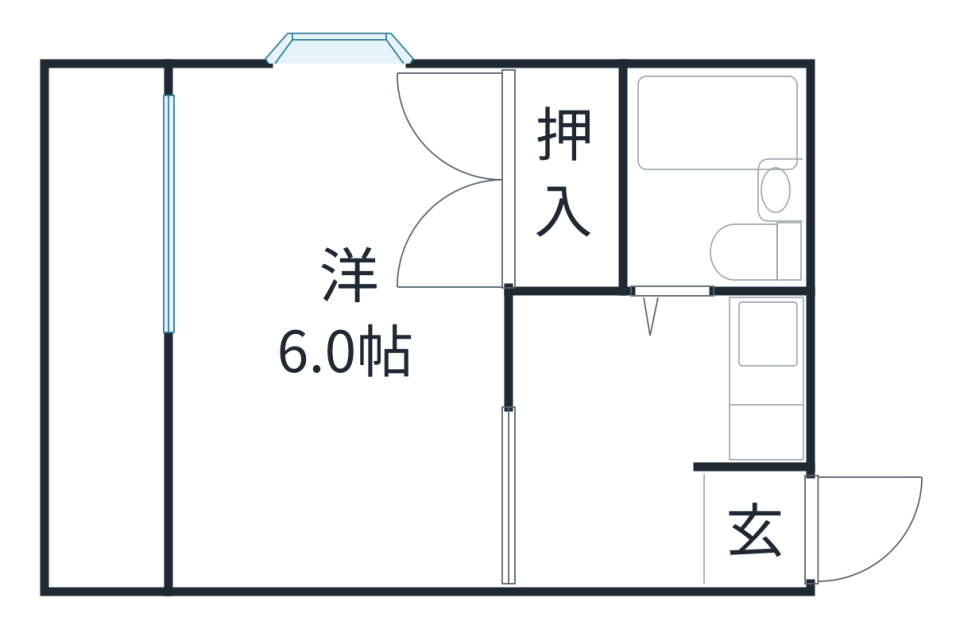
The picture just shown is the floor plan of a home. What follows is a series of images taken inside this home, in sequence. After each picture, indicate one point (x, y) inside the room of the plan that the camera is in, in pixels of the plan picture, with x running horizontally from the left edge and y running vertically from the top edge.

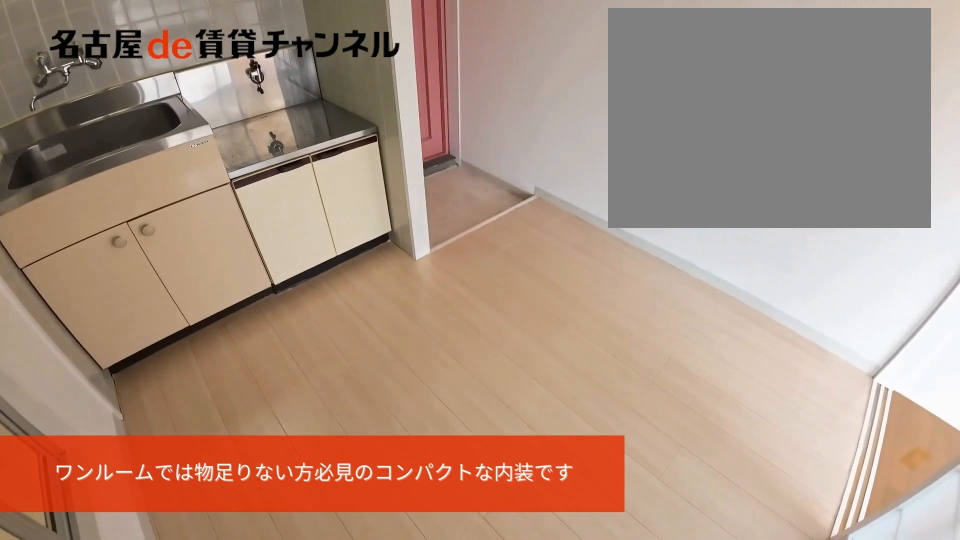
(611, 438)
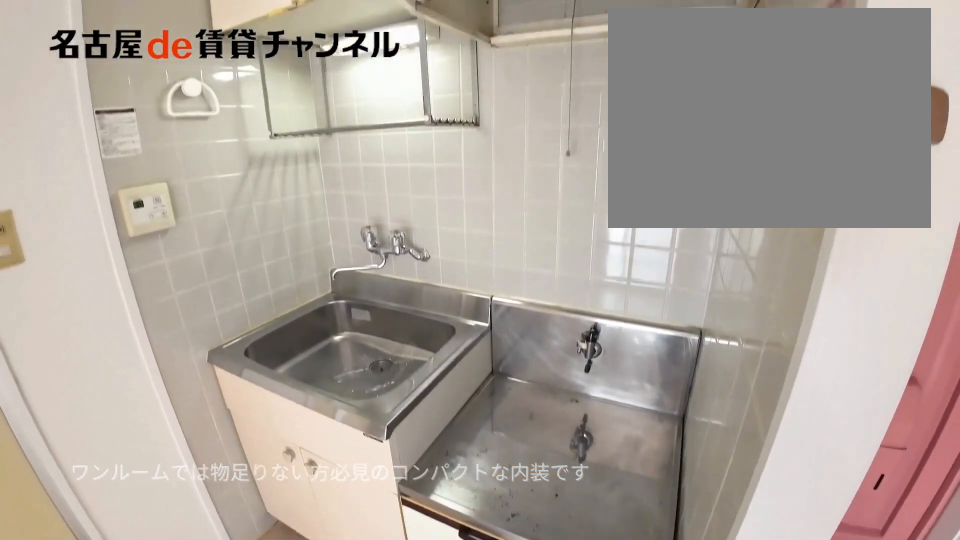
(772, 385)
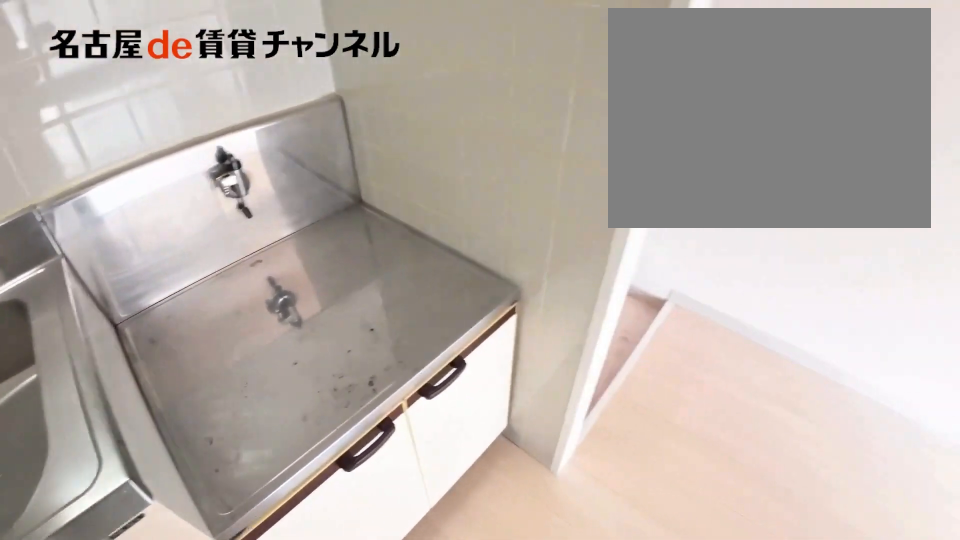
(772, 385)
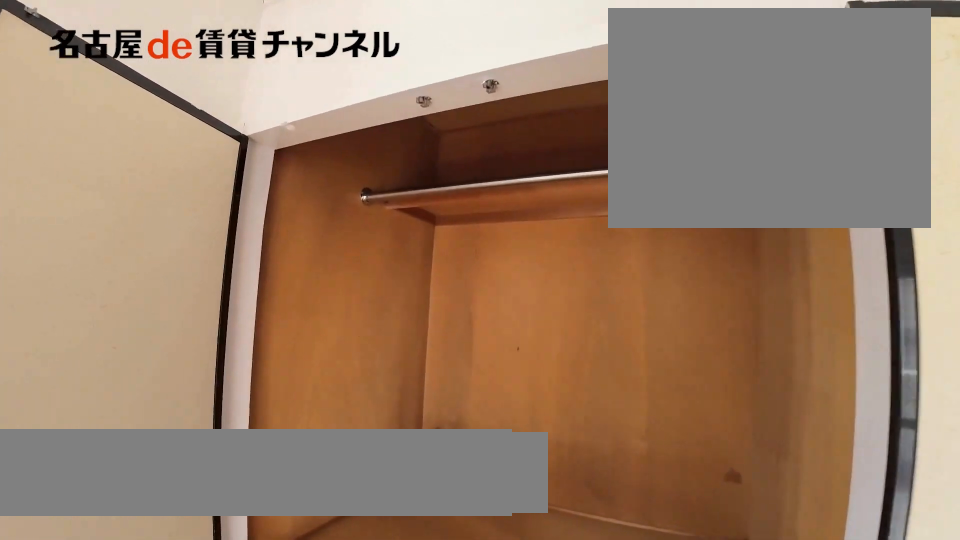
(565, 178)
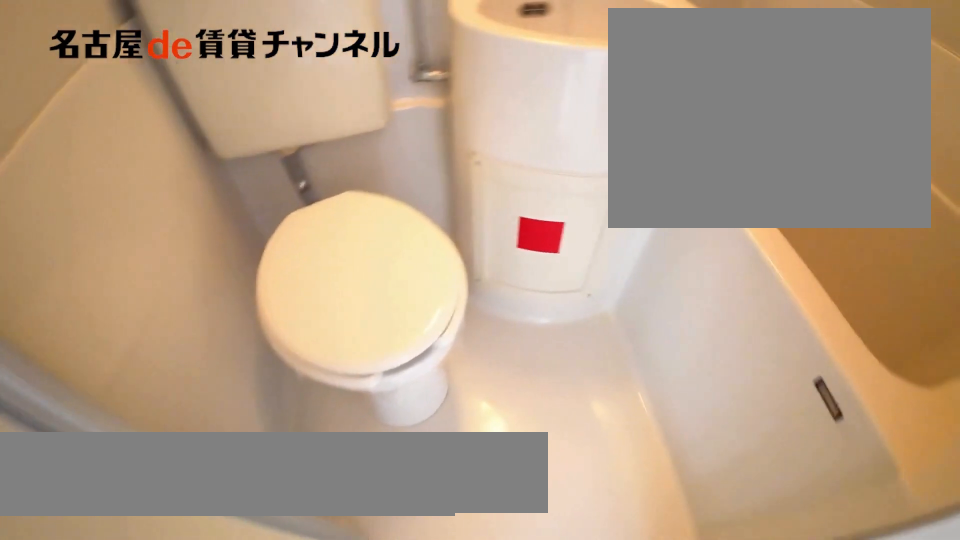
(715, 174)
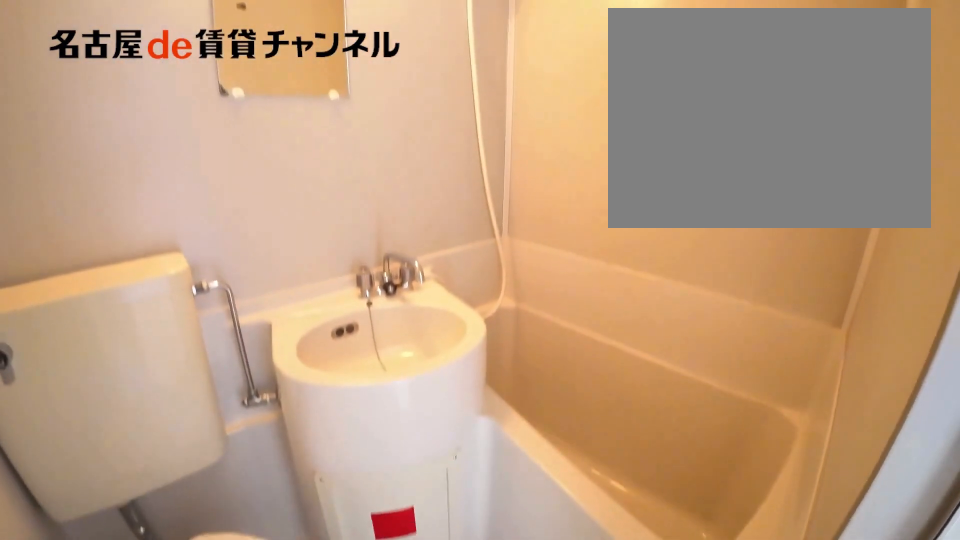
(715, 174)
